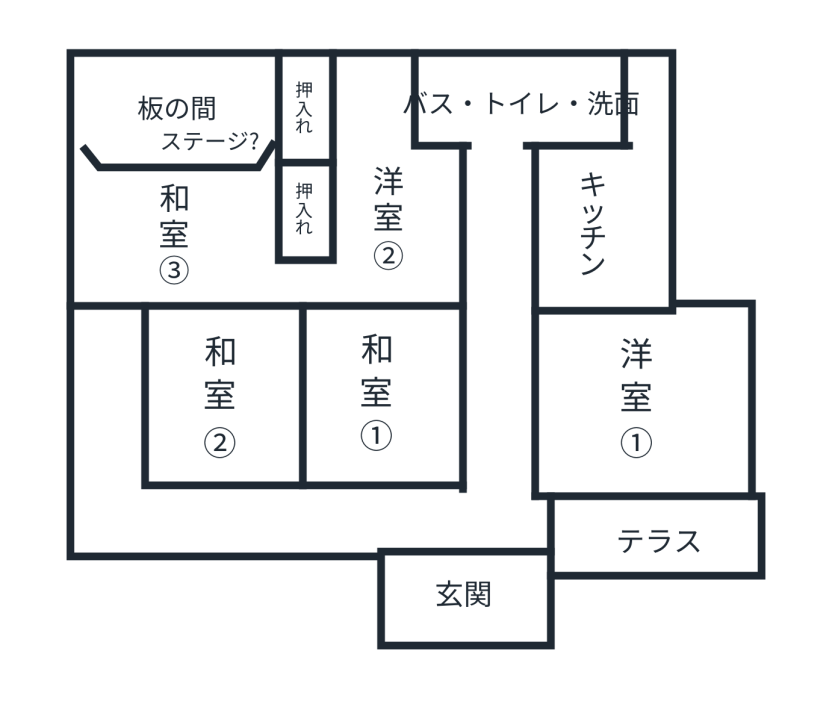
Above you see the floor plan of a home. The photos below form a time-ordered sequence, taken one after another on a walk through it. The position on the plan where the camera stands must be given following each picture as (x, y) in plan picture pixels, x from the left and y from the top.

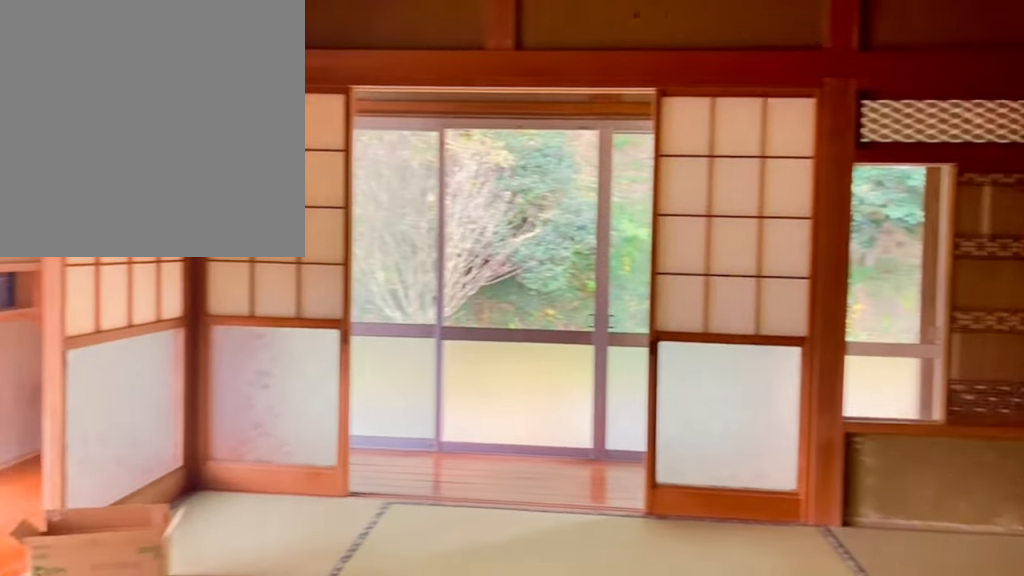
(213, 412)
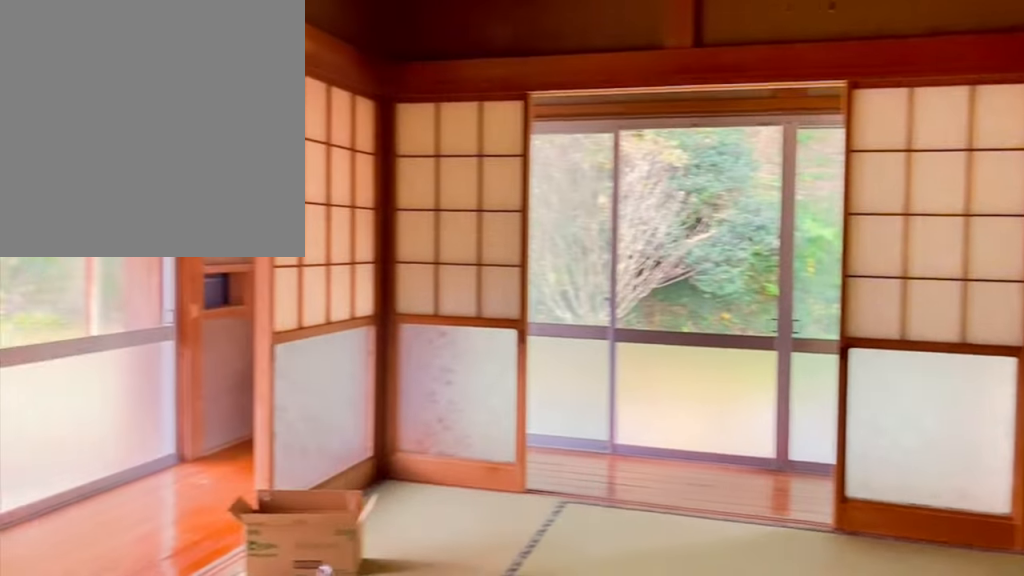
(212, 416)
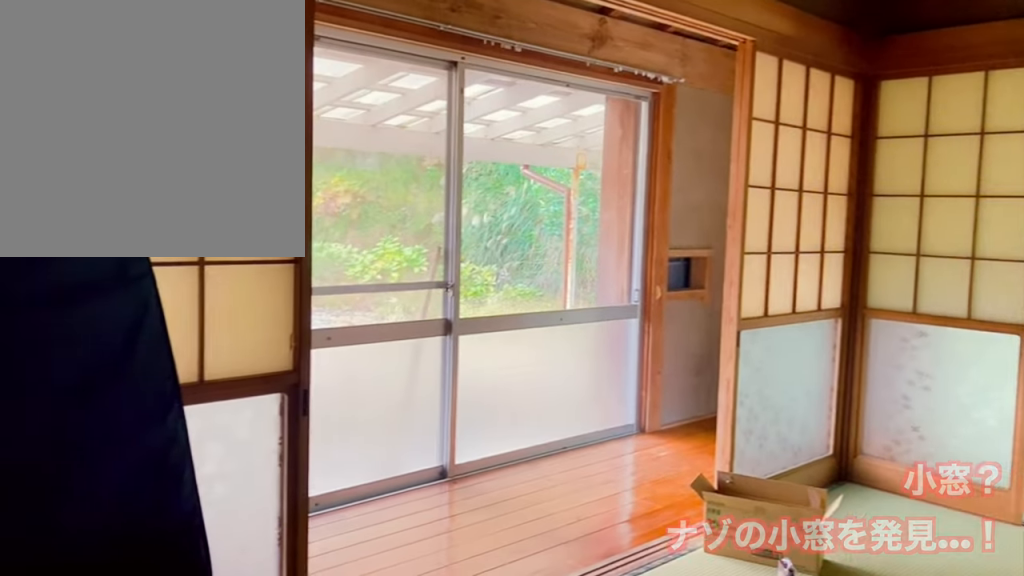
(202, 434)
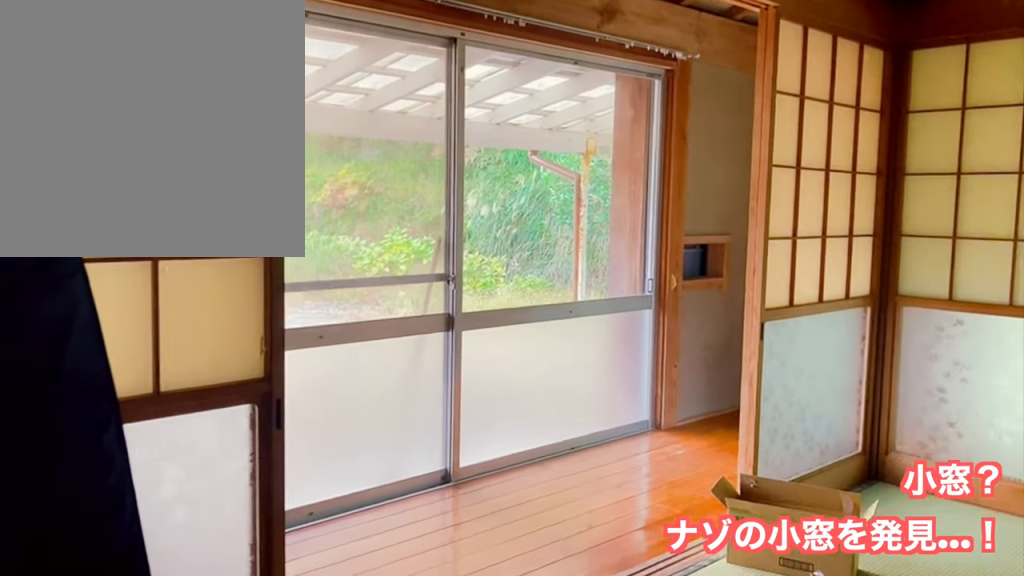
(194, 452)
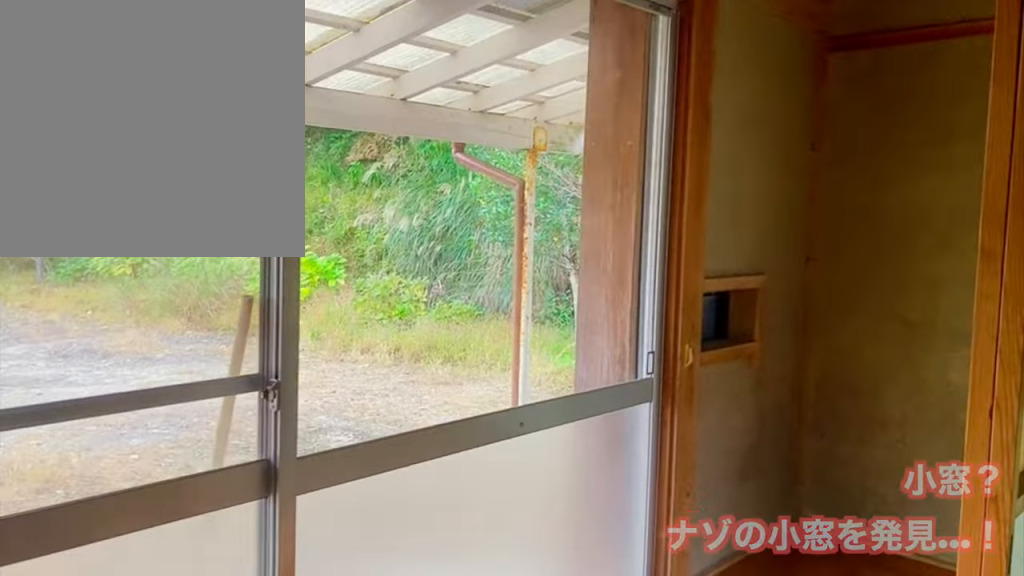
(180, 488)
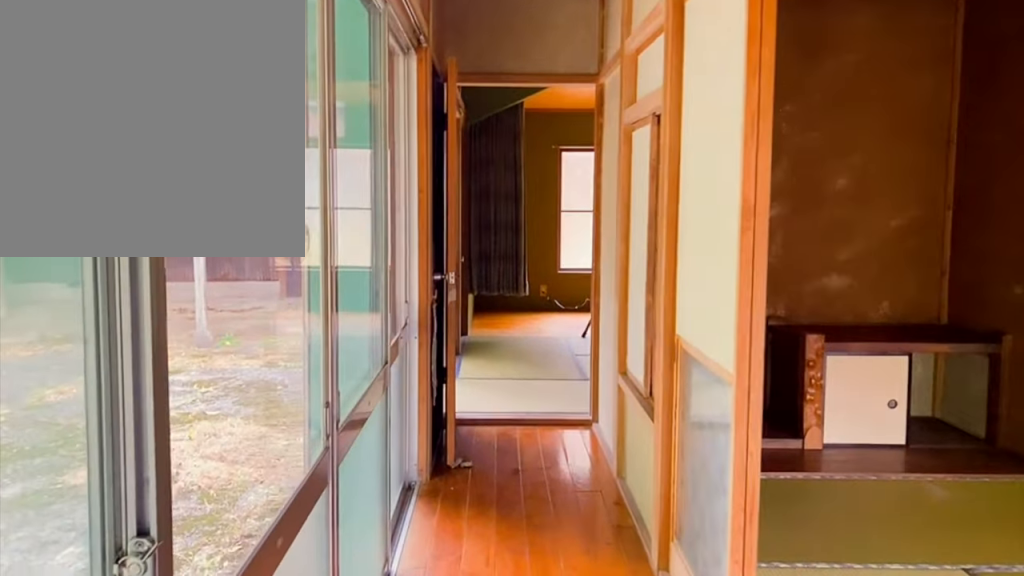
(106, 441)
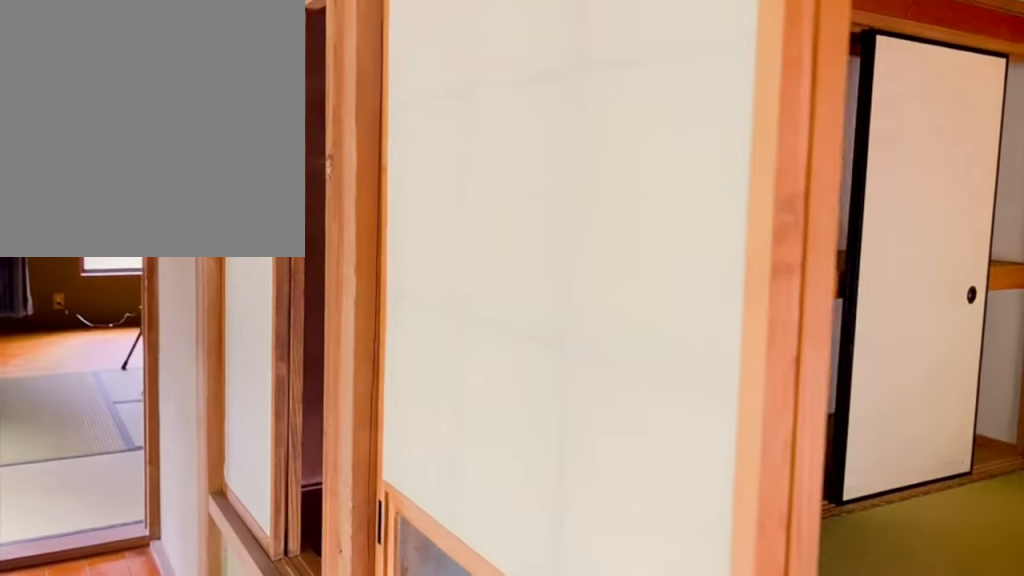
(111, 316)
